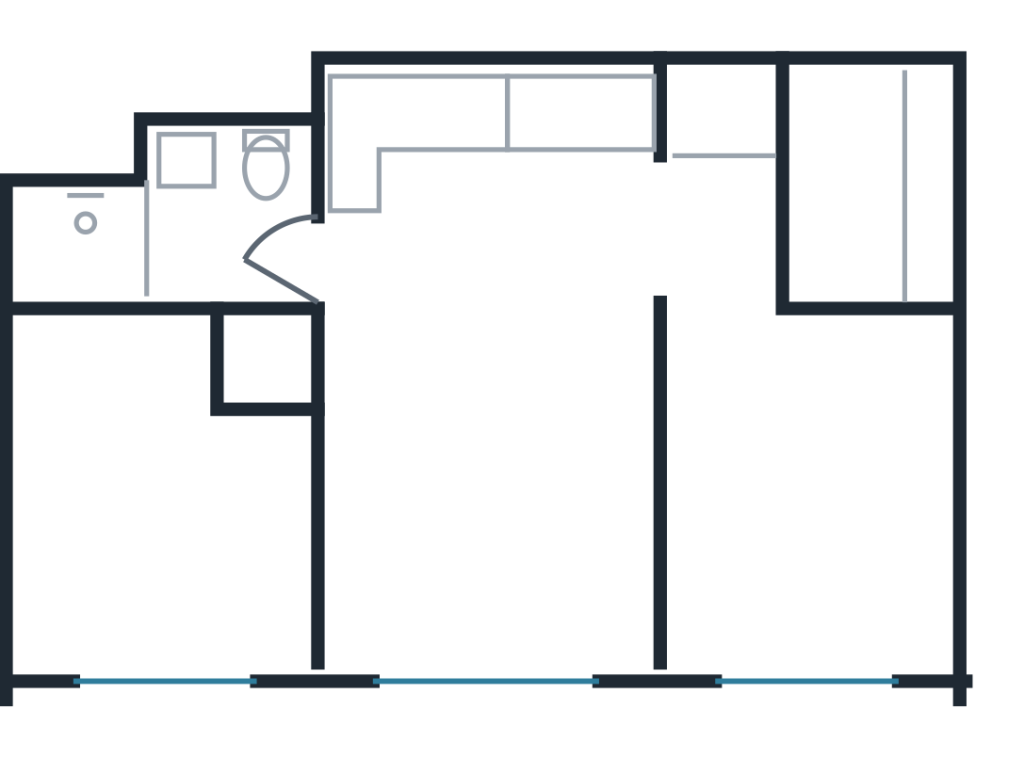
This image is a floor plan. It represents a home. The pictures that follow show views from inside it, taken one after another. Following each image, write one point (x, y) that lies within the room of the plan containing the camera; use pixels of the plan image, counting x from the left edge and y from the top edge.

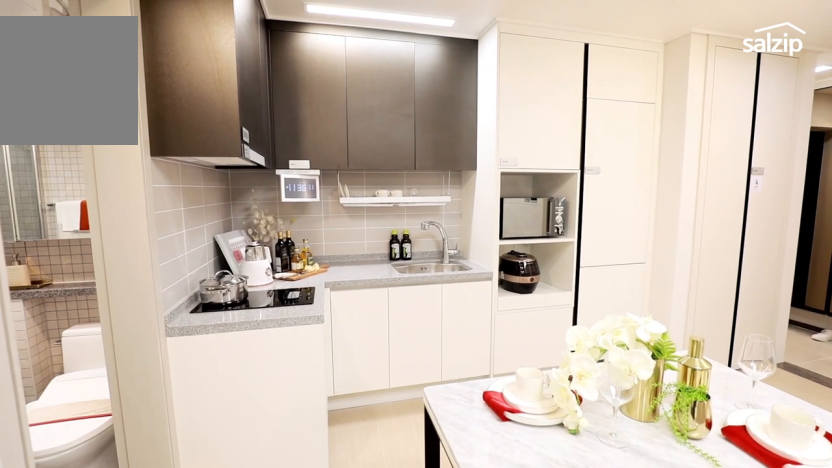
(511, 203)
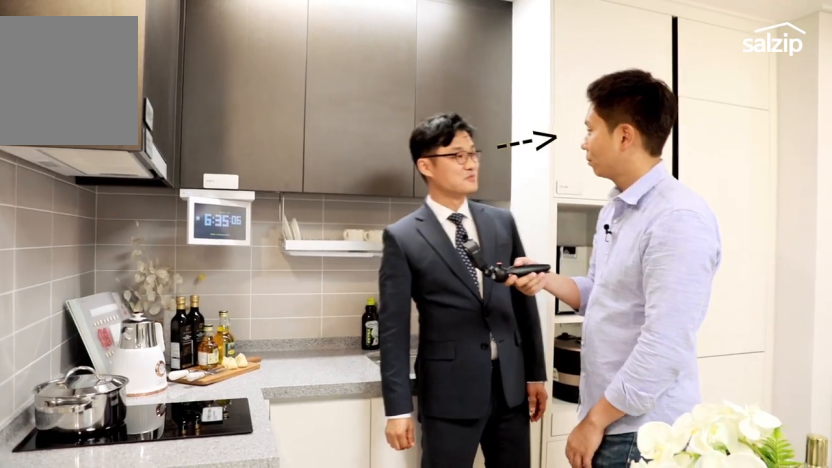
(512, 203)
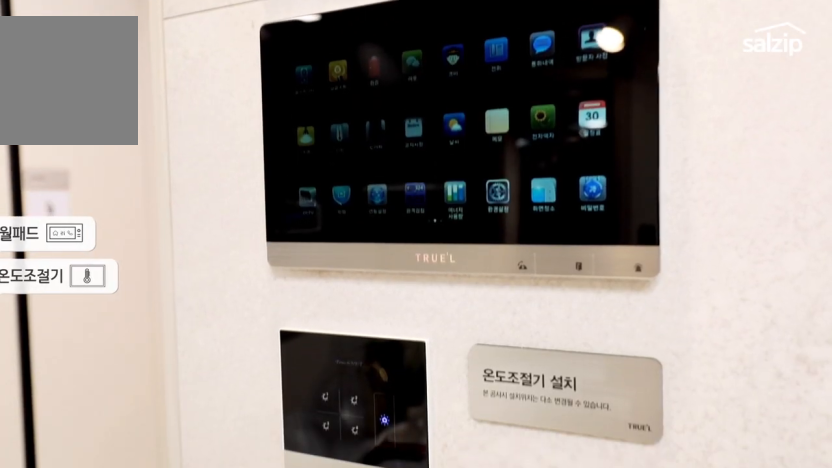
(492, 494)
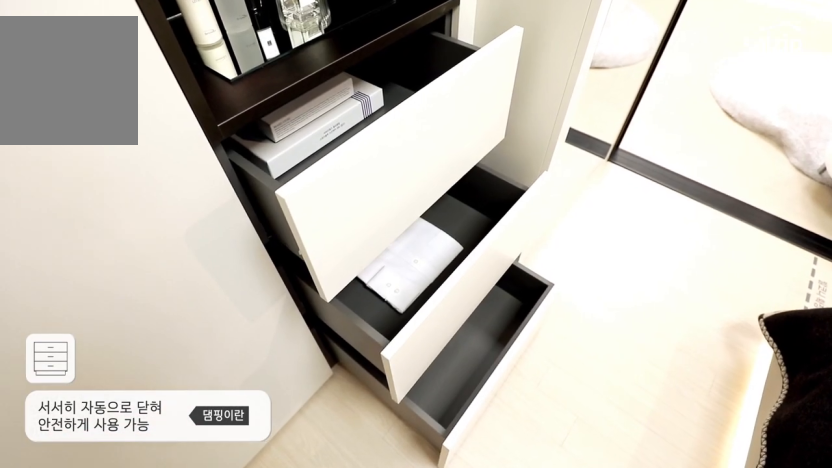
(147, 503)
